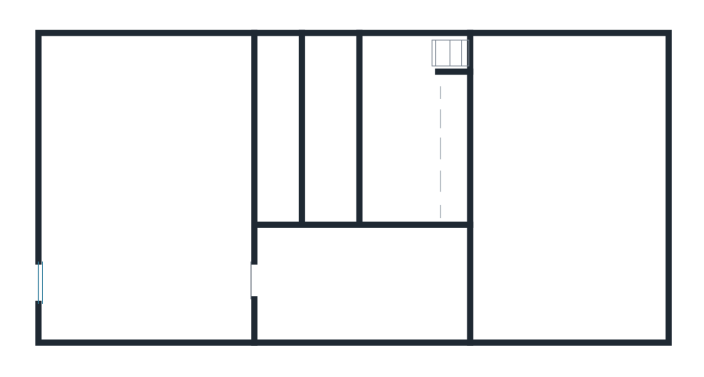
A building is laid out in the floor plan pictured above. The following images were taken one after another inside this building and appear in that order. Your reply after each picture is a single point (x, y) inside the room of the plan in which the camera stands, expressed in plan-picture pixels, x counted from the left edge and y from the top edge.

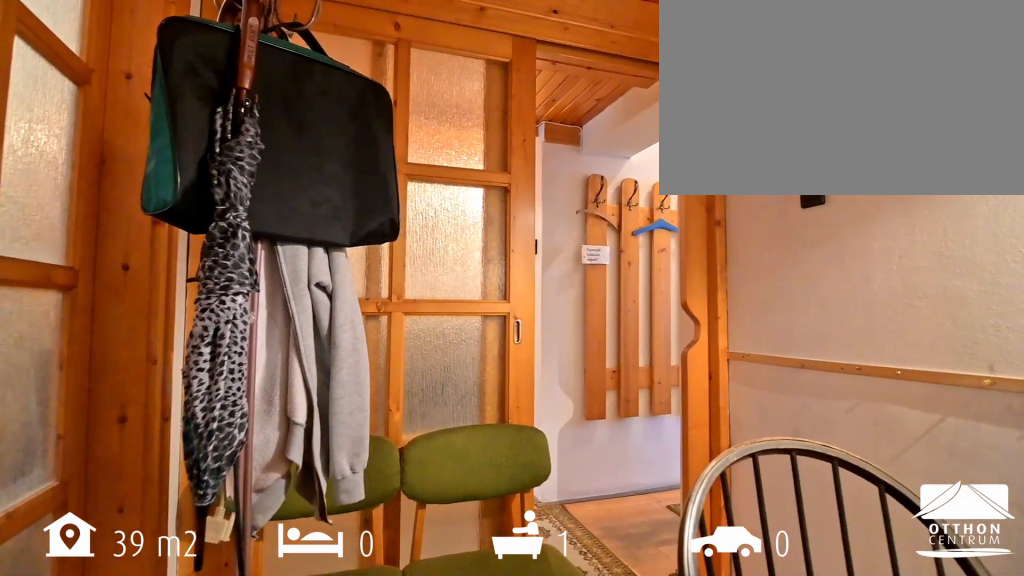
(406, 140)
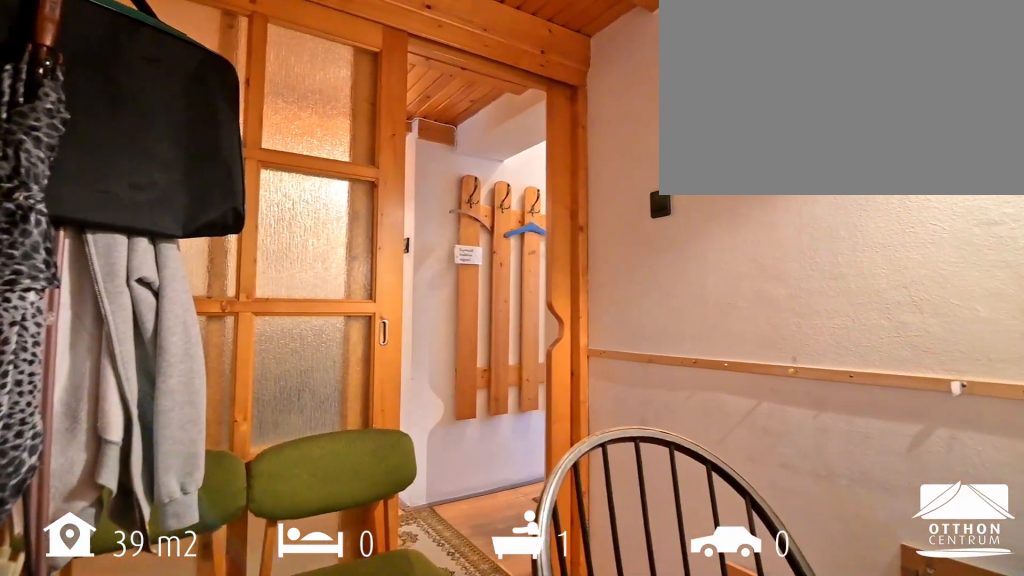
(406, 140)
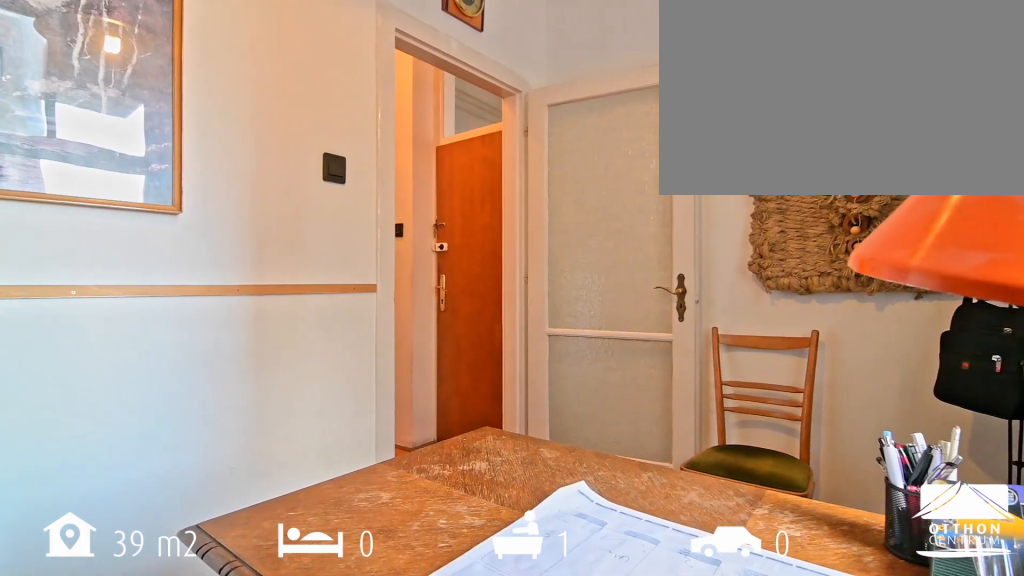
(146, 185)
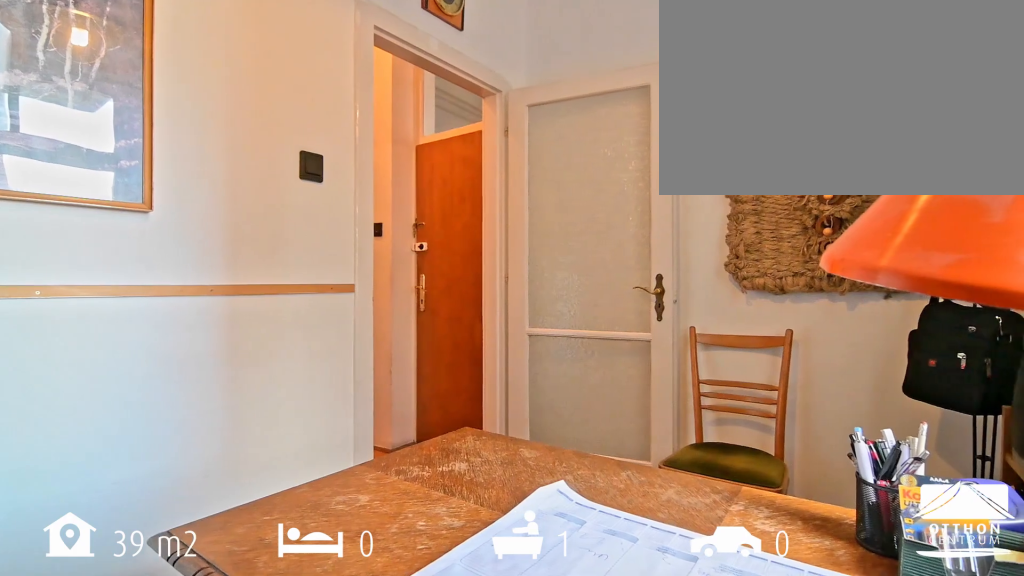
(207, 173)
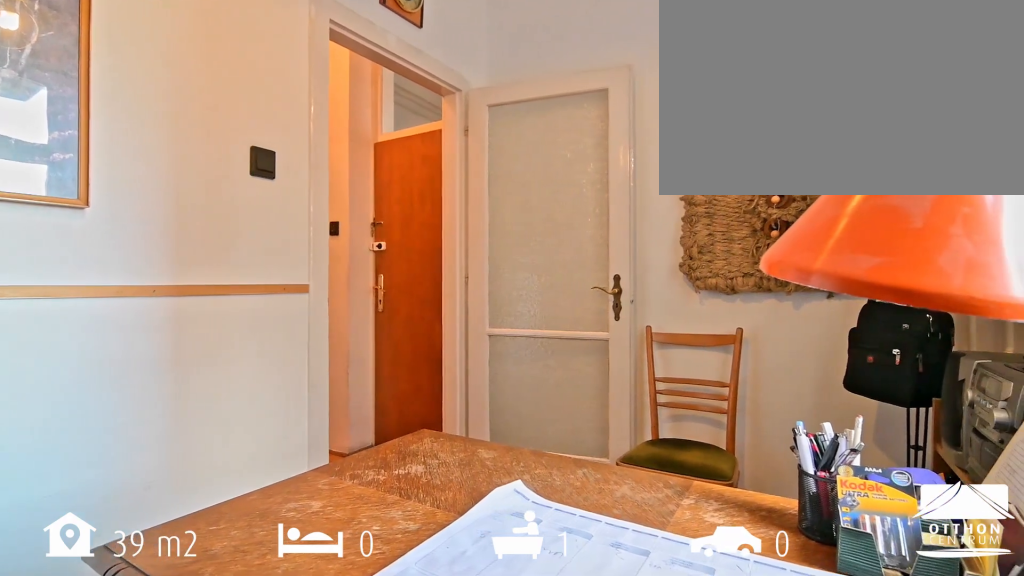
(146, 185)
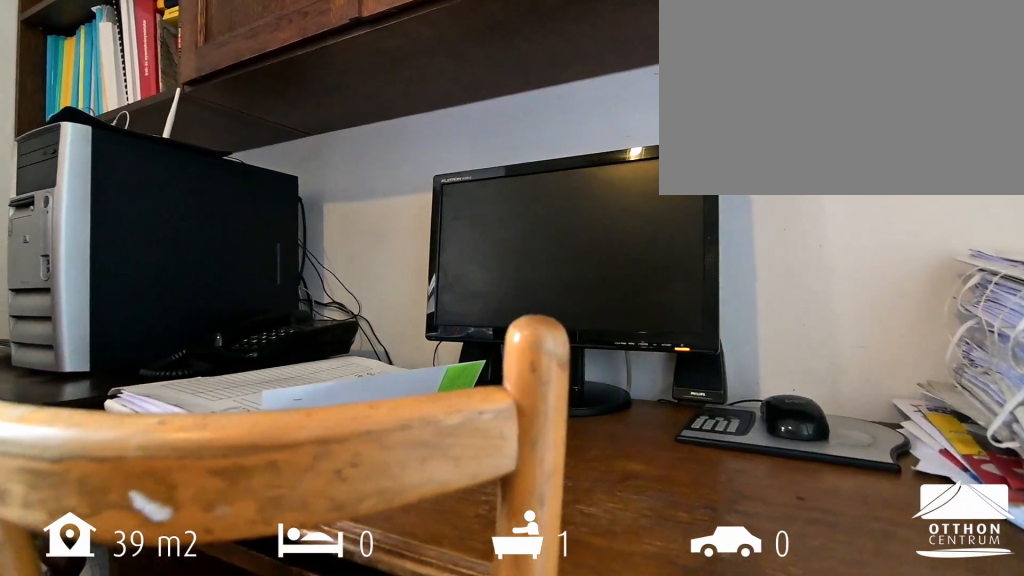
(146, 185)
